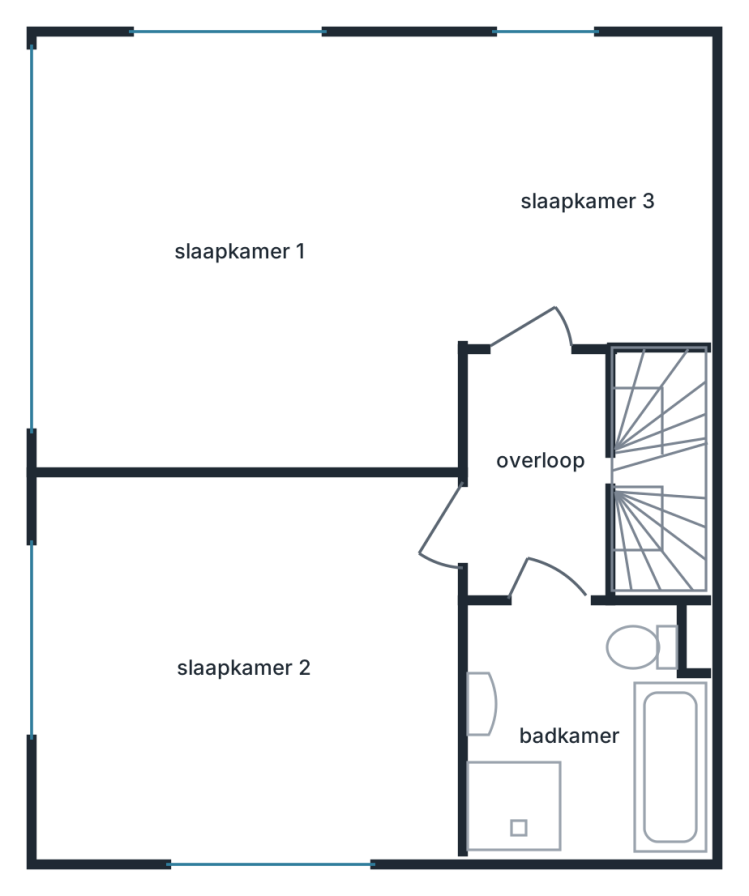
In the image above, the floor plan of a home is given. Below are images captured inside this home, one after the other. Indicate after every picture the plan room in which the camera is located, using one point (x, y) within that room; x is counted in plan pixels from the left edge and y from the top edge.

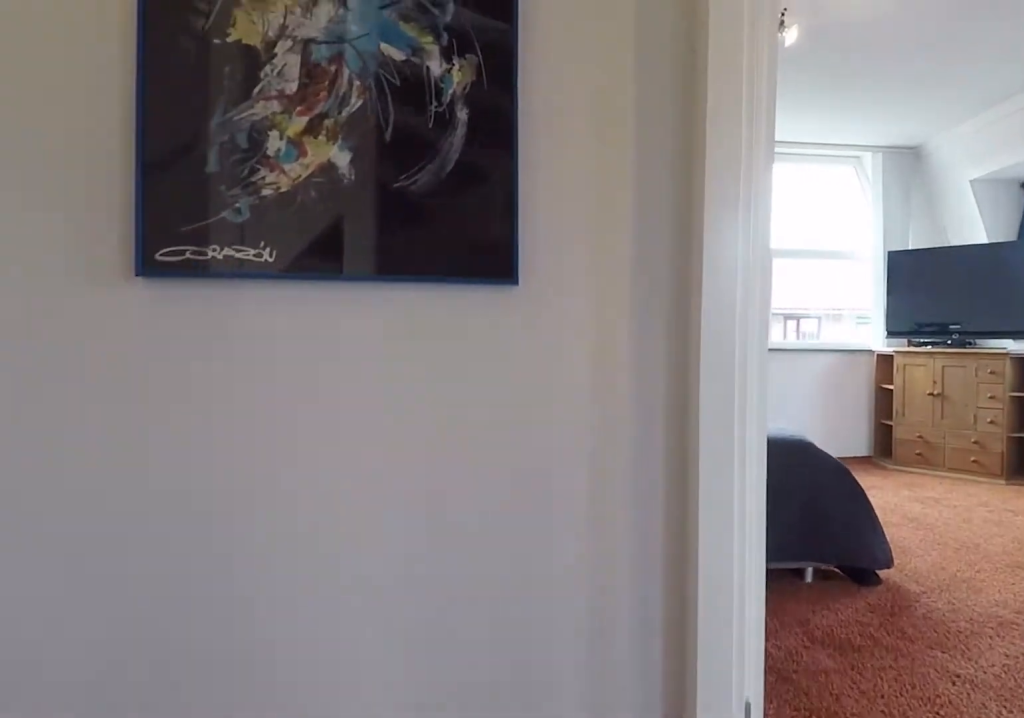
(540, 475)
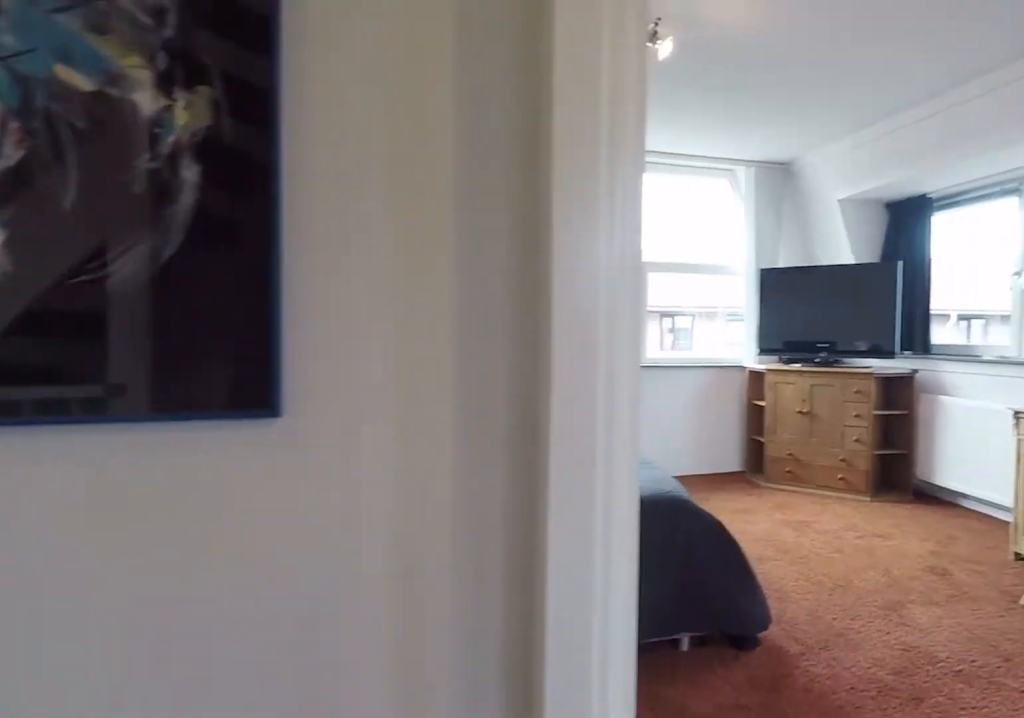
(540, 475)
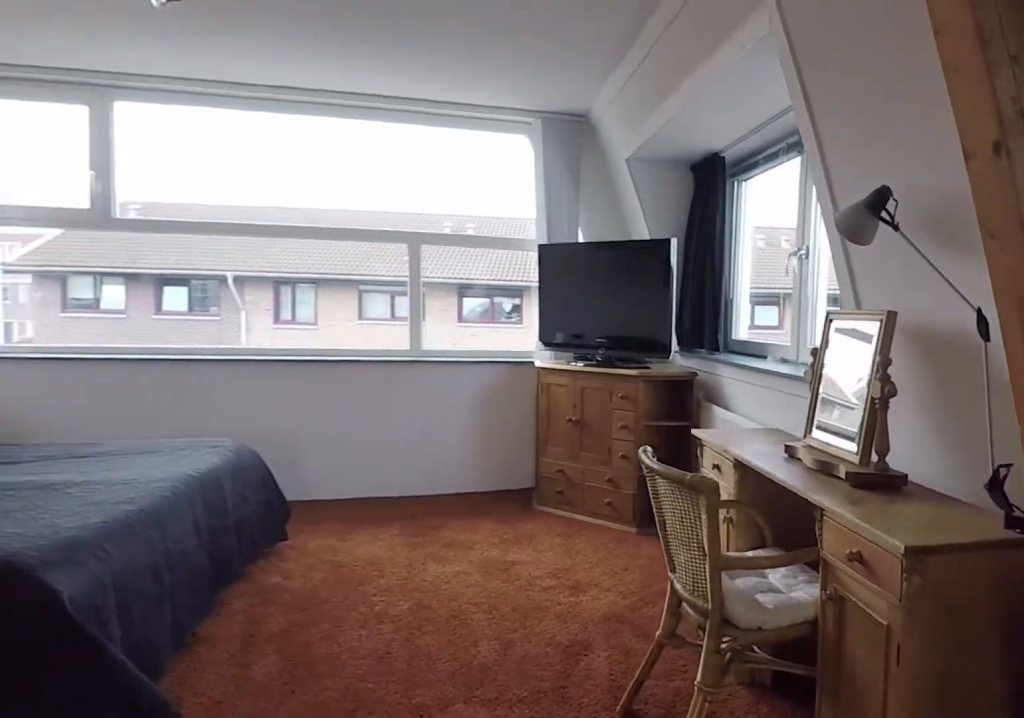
(542, 195)
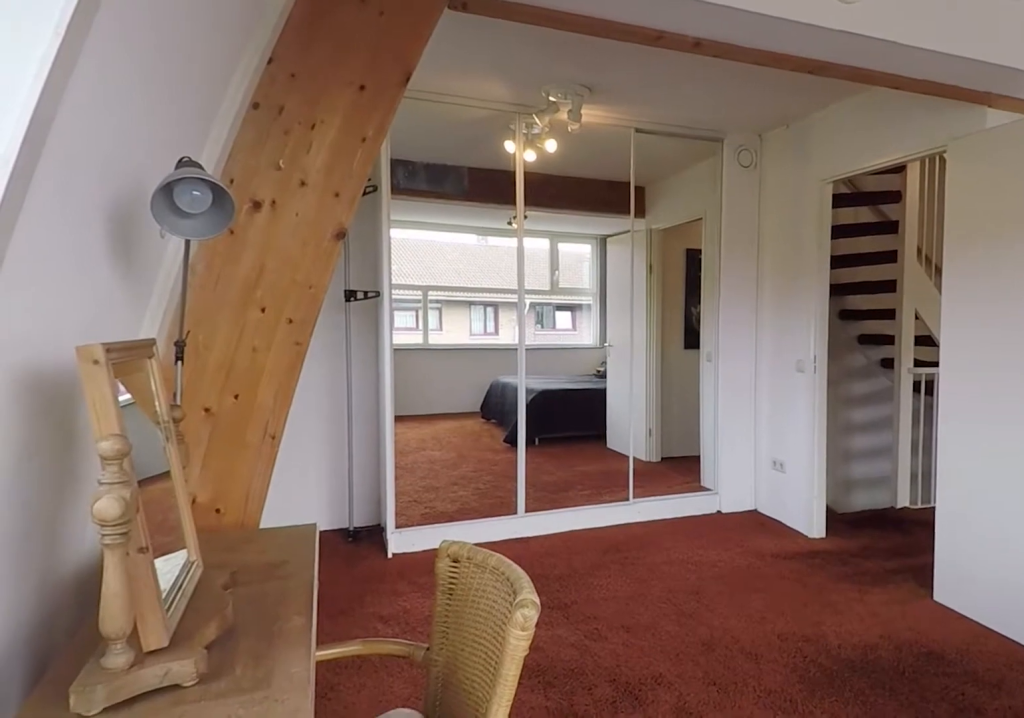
(542, 195)
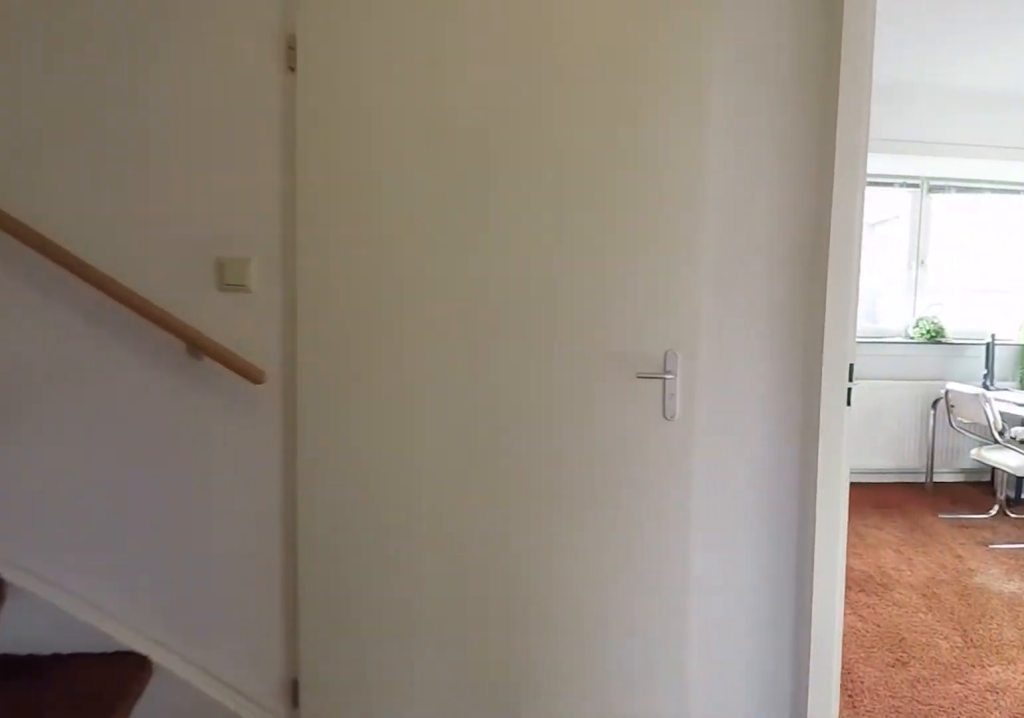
(540, 475)
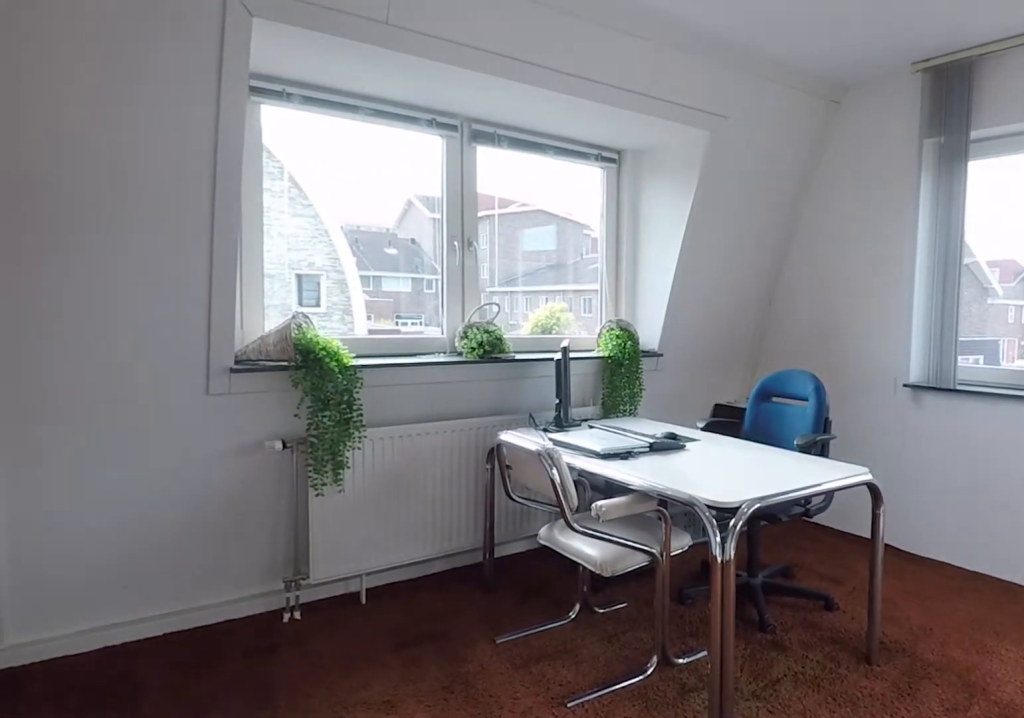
(232, 762)
